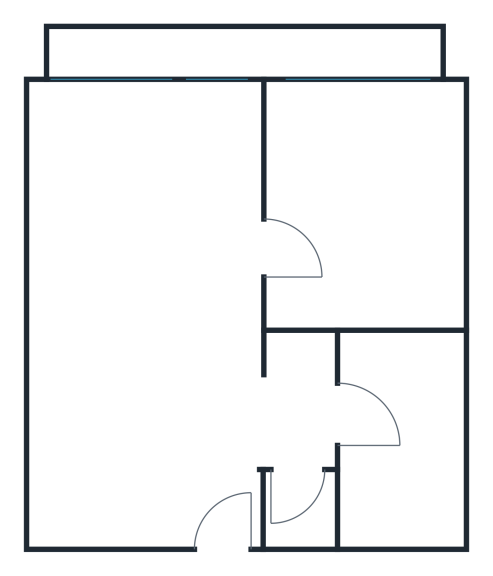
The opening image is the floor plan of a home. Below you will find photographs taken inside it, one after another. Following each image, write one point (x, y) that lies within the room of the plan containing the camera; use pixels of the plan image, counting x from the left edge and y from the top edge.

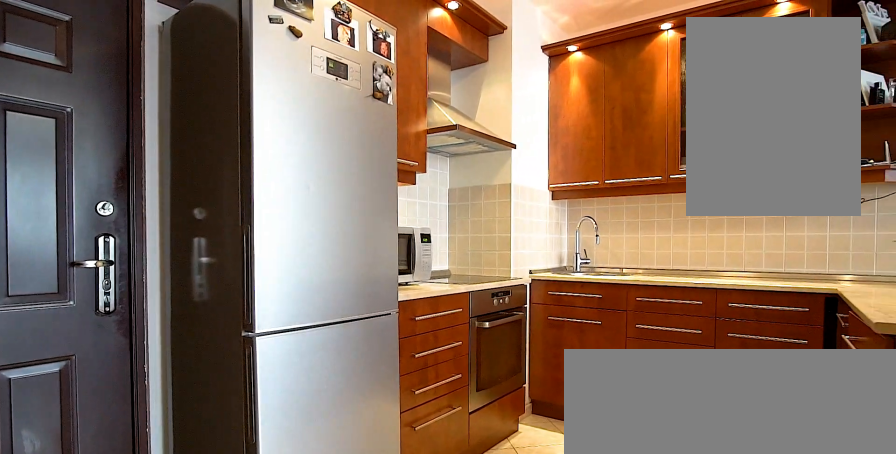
(226, 484)
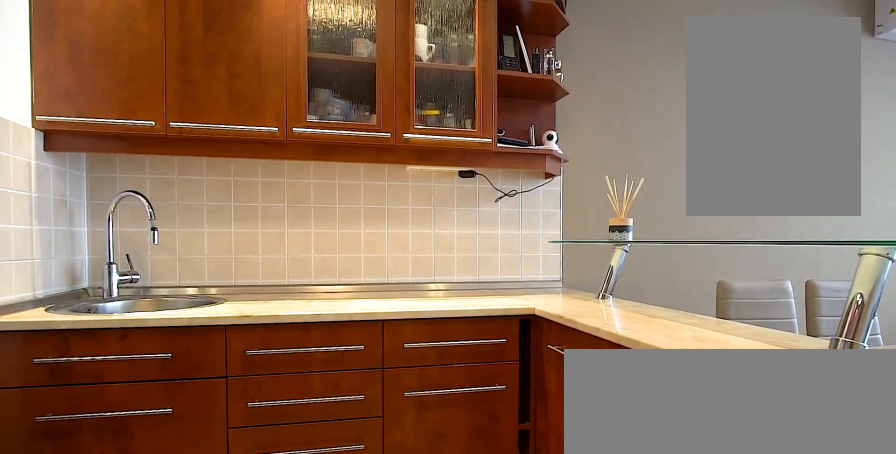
(139, 441)
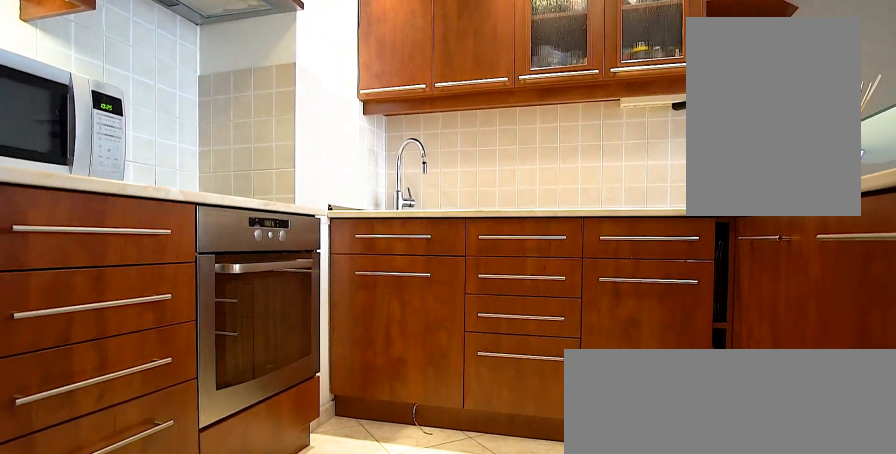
(138, 441)
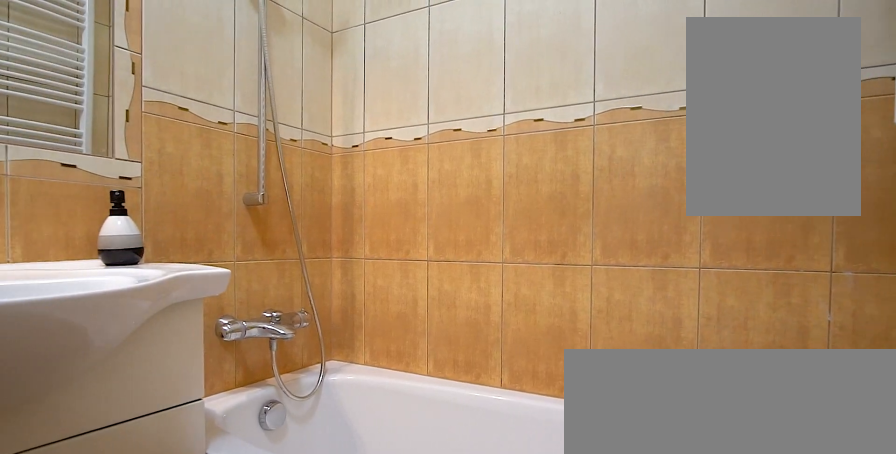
(389, 429)
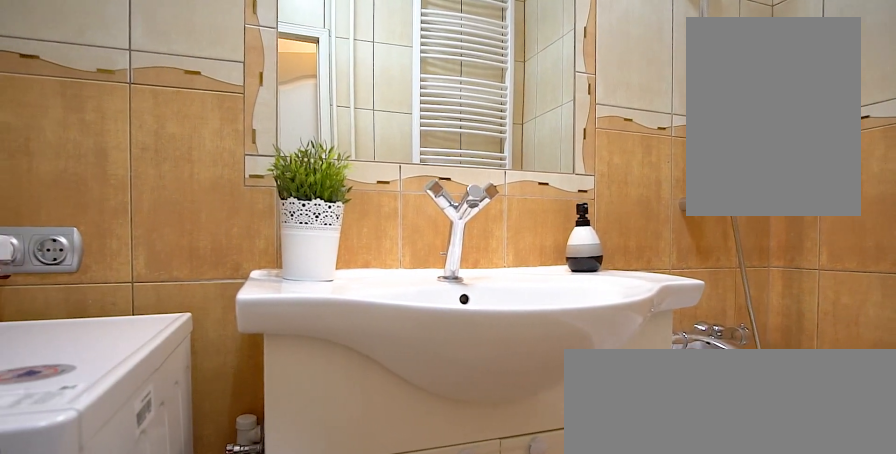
(389, 429)
